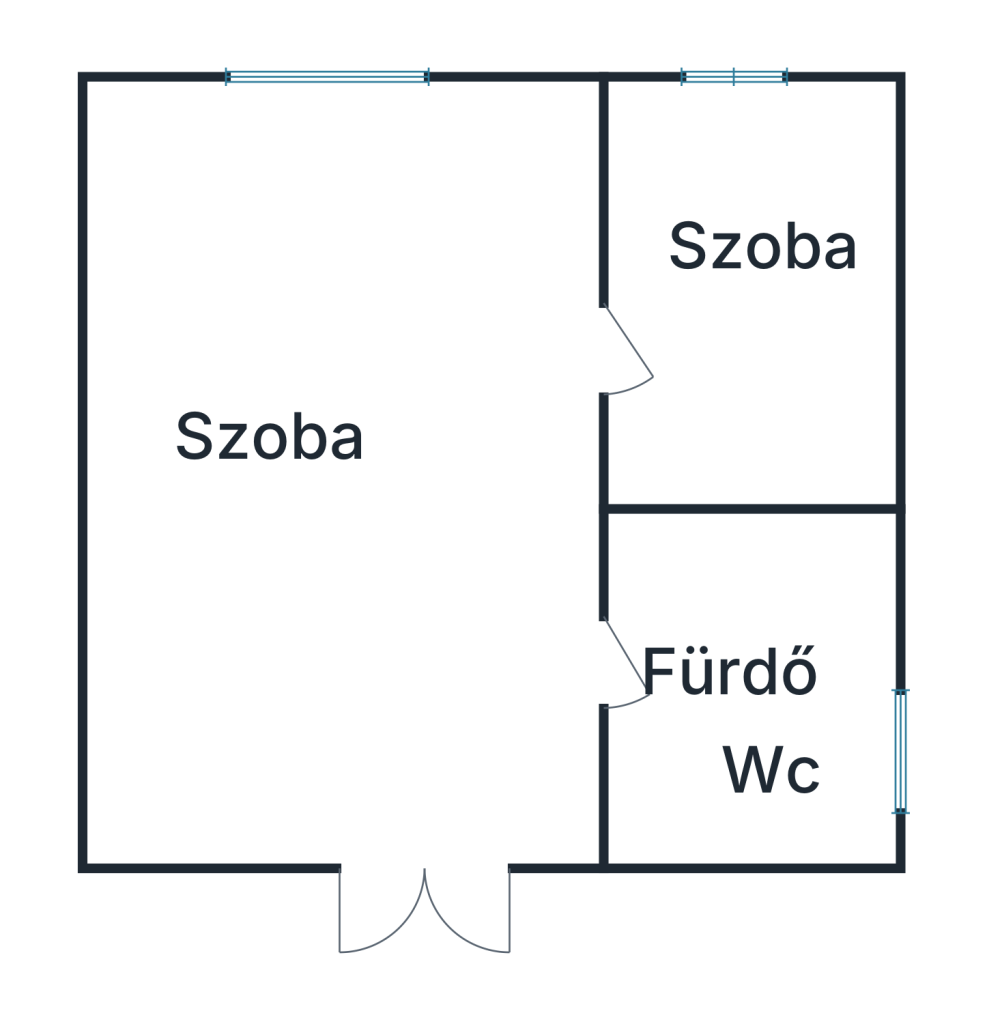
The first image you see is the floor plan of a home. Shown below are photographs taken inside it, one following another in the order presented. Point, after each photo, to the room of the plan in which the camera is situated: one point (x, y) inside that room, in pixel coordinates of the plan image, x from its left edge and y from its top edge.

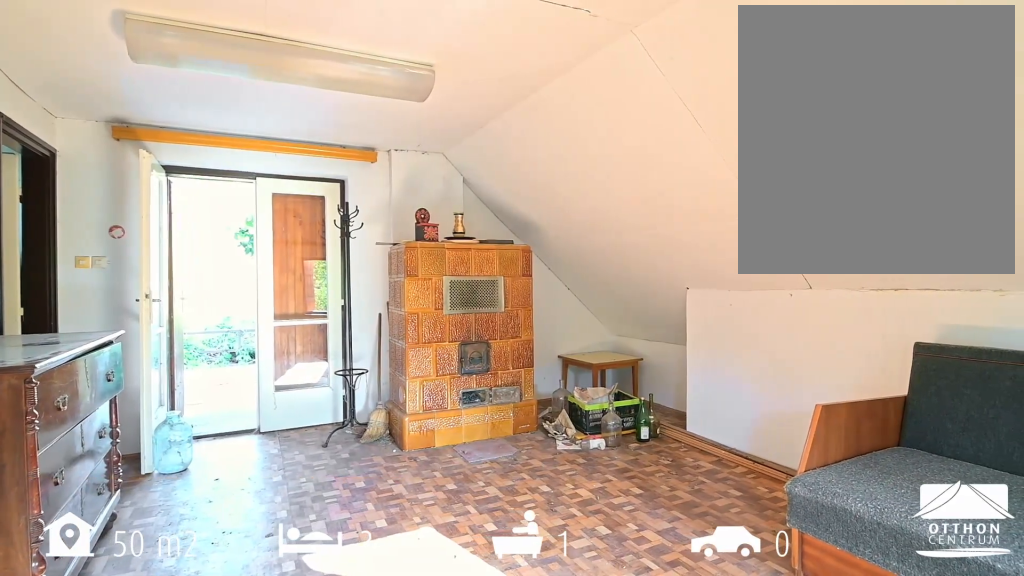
(347, 476)
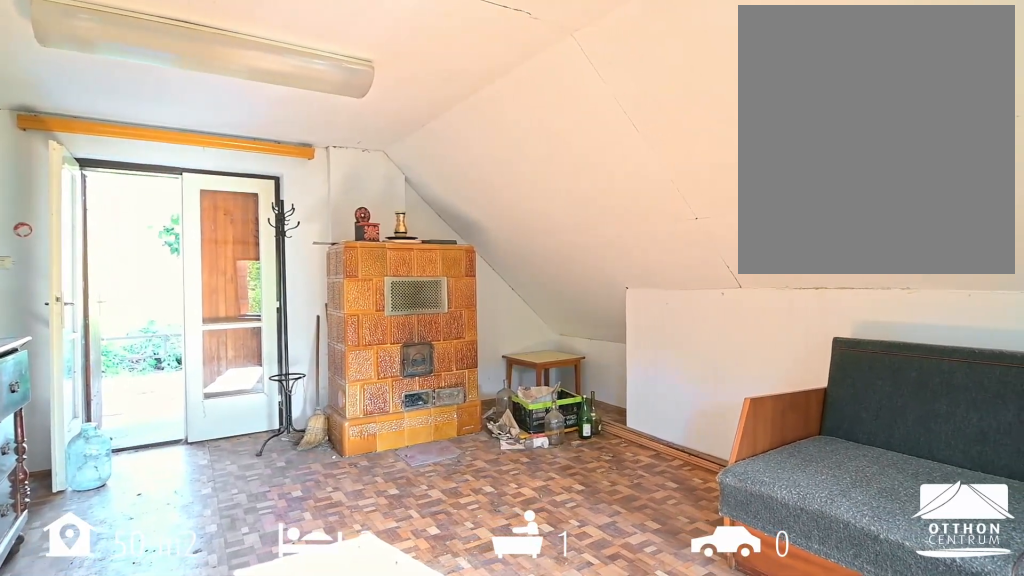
(347, 476)
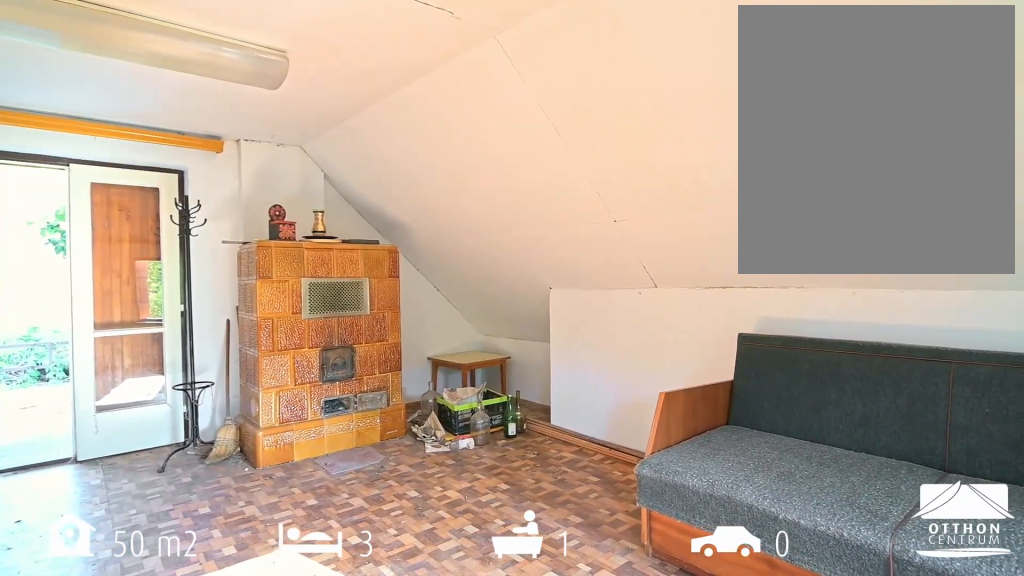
(347, 476)
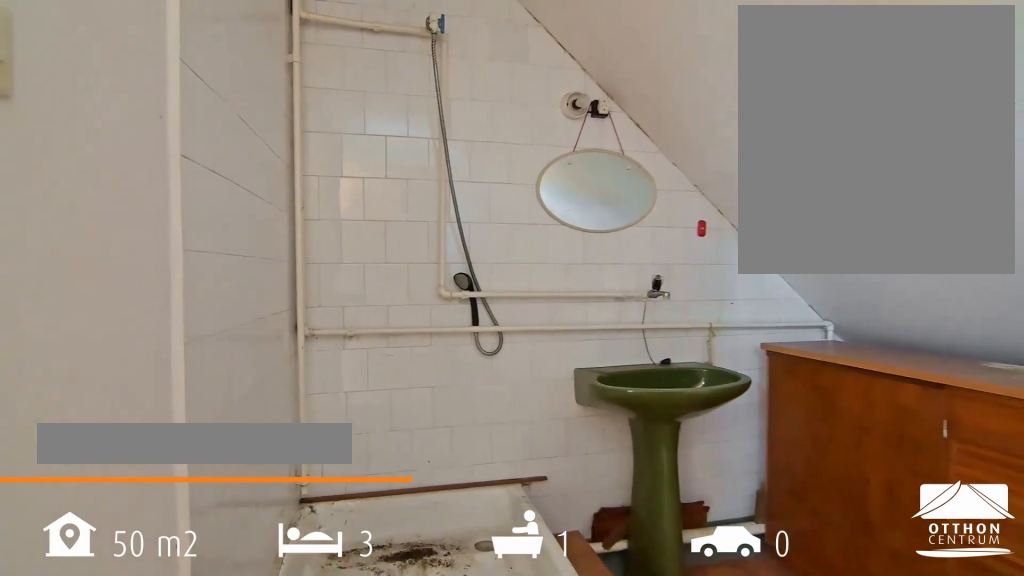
(751, 689)
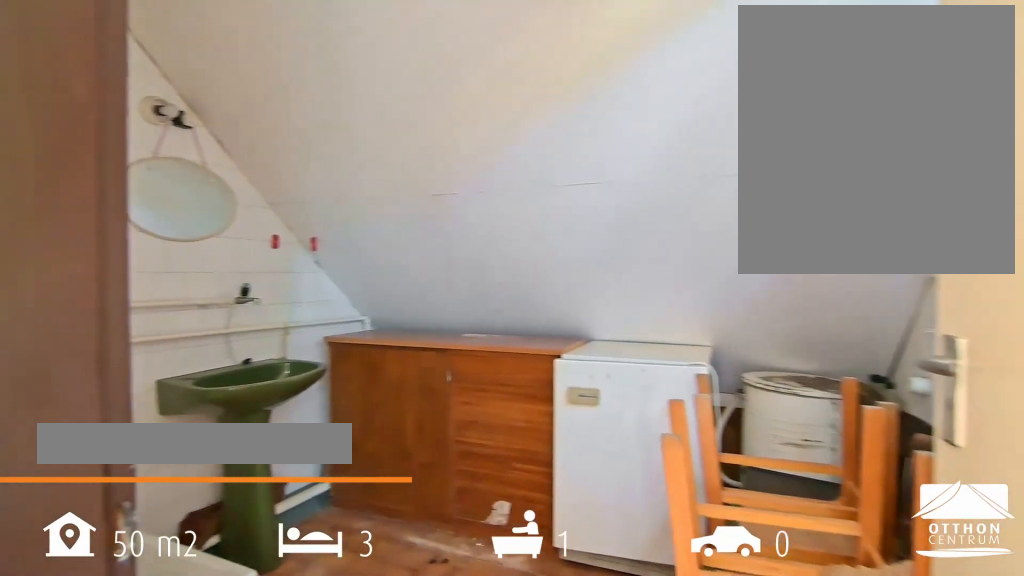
(751, 689)
